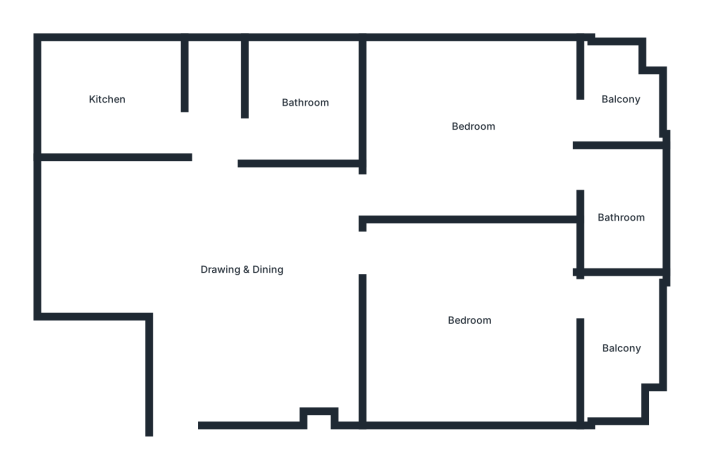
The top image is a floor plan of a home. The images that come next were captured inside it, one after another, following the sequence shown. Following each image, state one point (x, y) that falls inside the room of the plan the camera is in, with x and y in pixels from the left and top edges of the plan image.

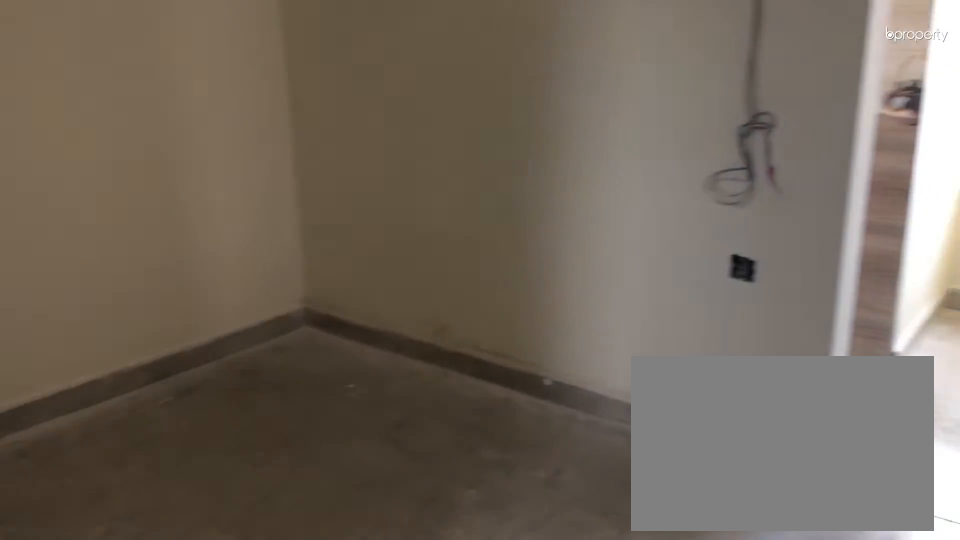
(244, 269)
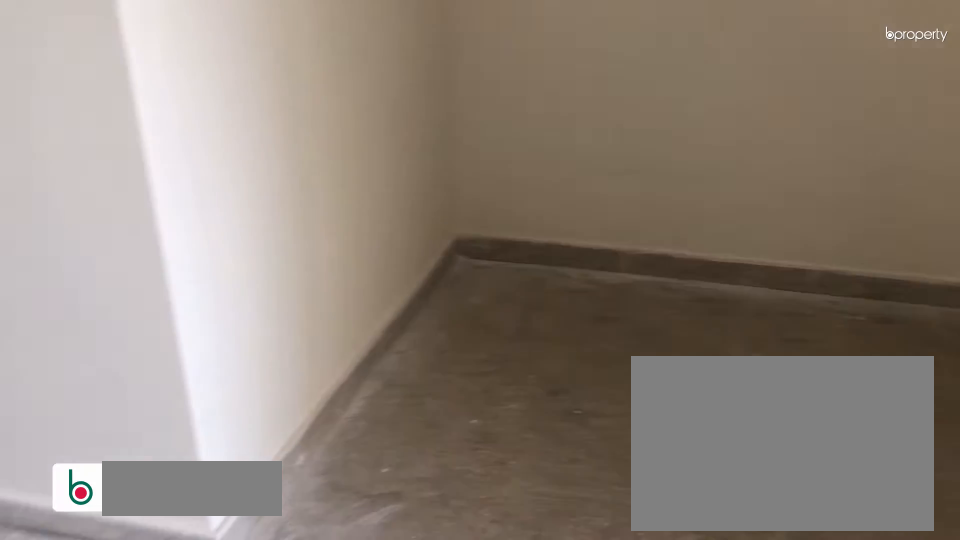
(244, 269)
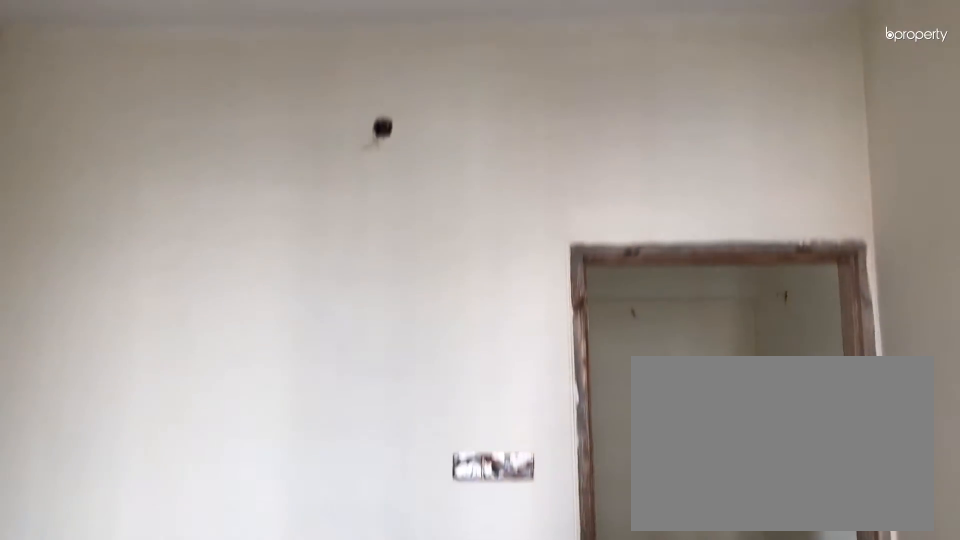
(469, 321)
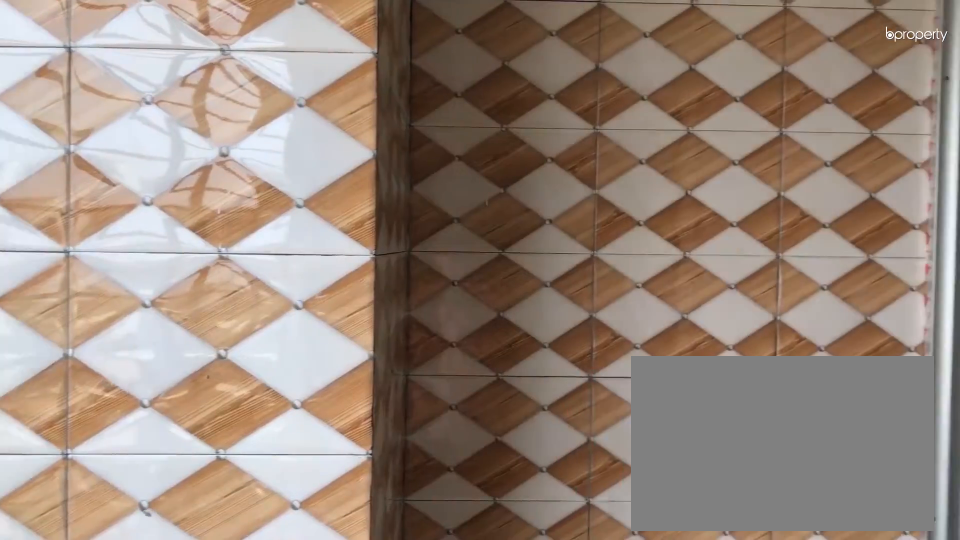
(621, 349)
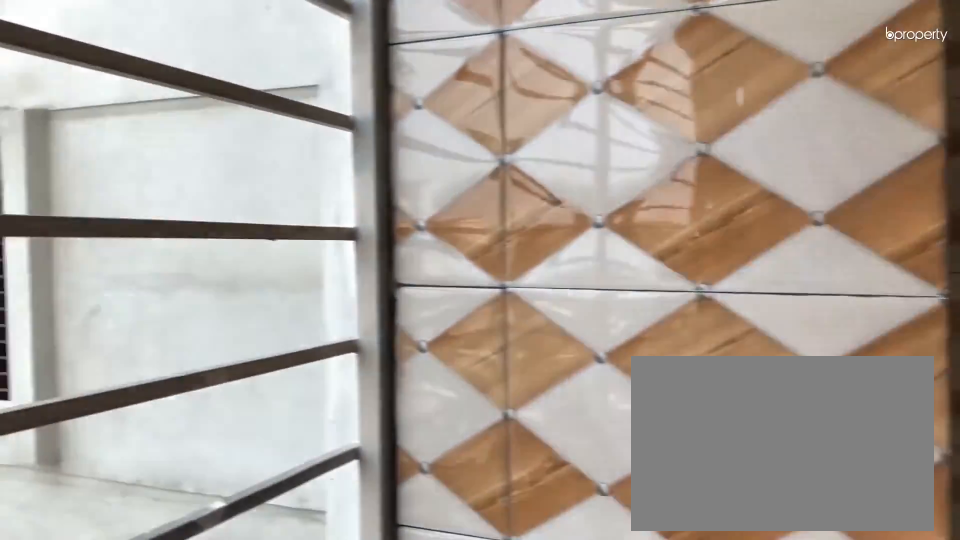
(621, 349)
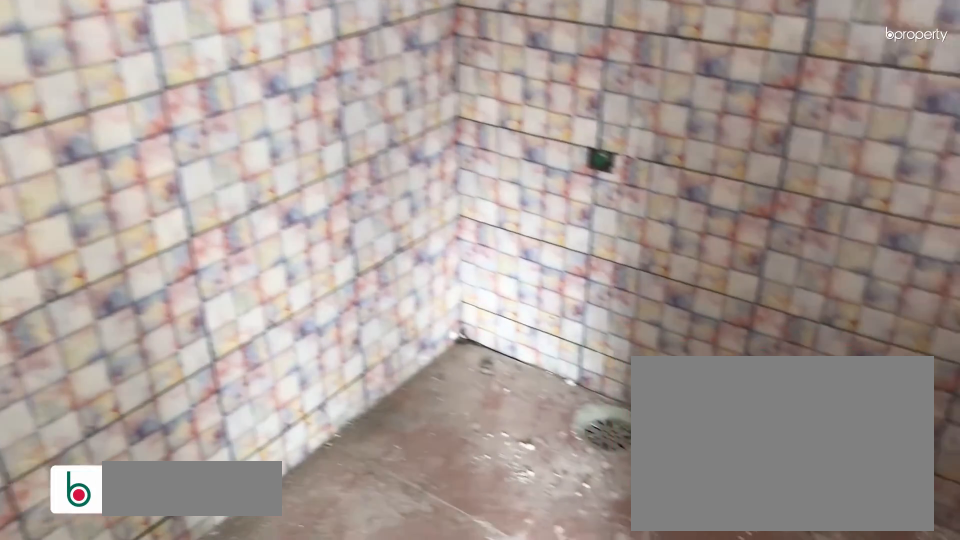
(621, 218)
